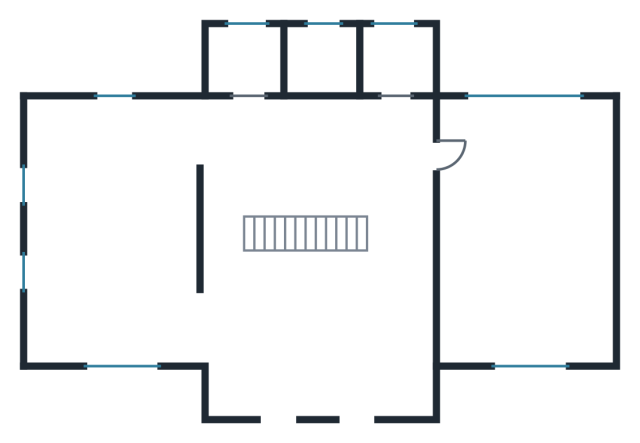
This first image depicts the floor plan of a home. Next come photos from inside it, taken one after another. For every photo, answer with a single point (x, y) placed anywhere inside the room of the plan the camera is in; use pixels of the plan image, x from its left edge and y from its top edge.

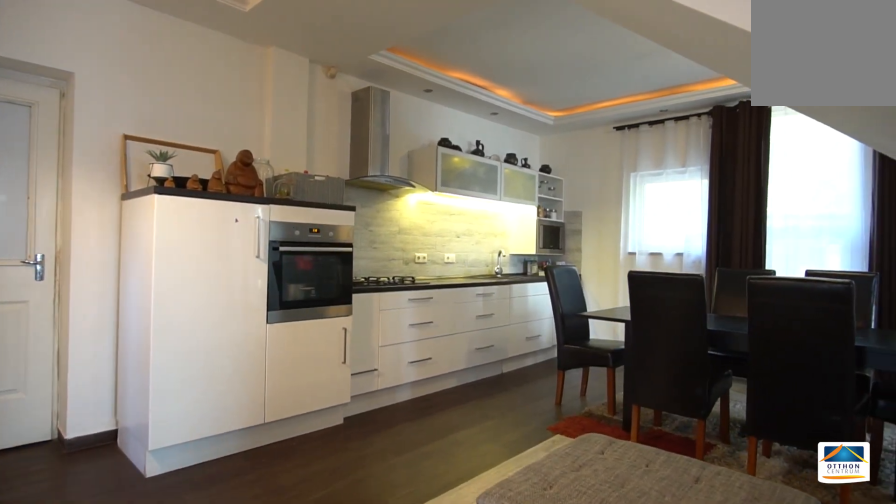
(334, 233)
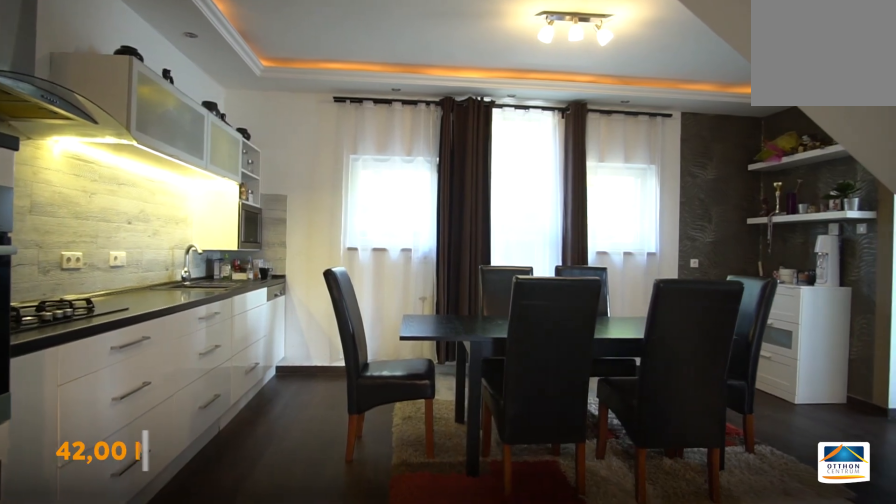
(316, 233)
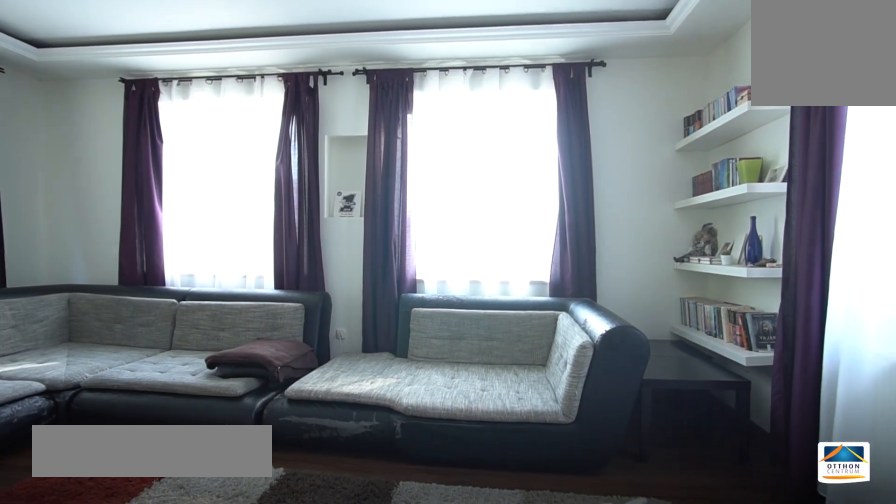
(131, 227)
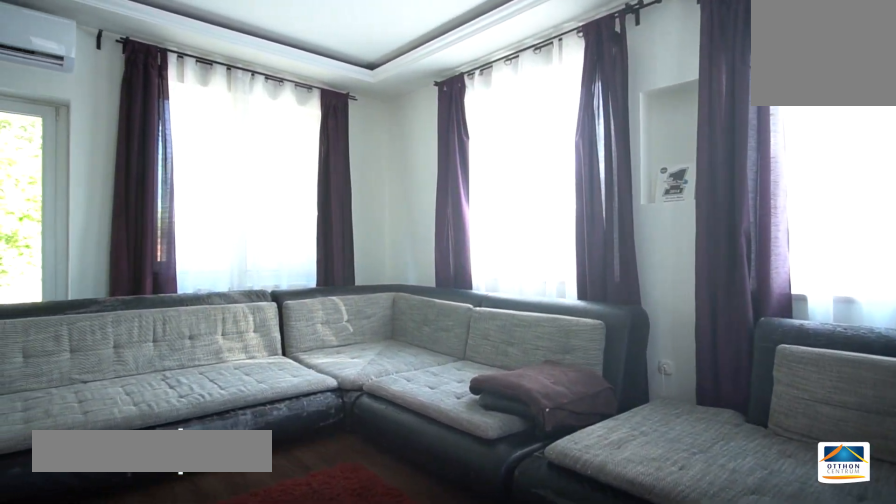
(131, 227)
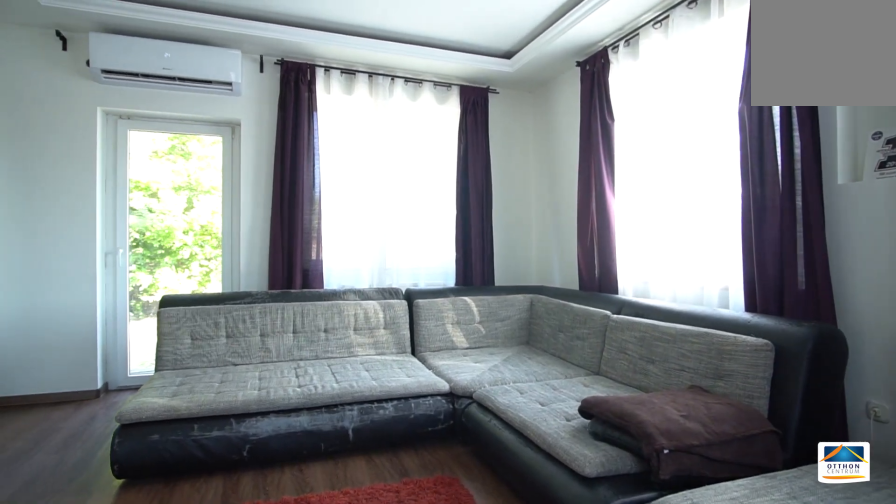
(131, 227)
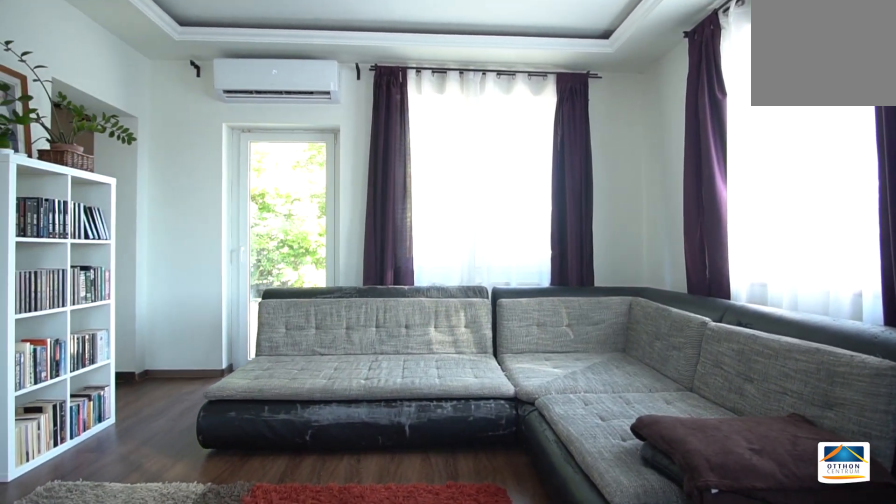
(131, 227)
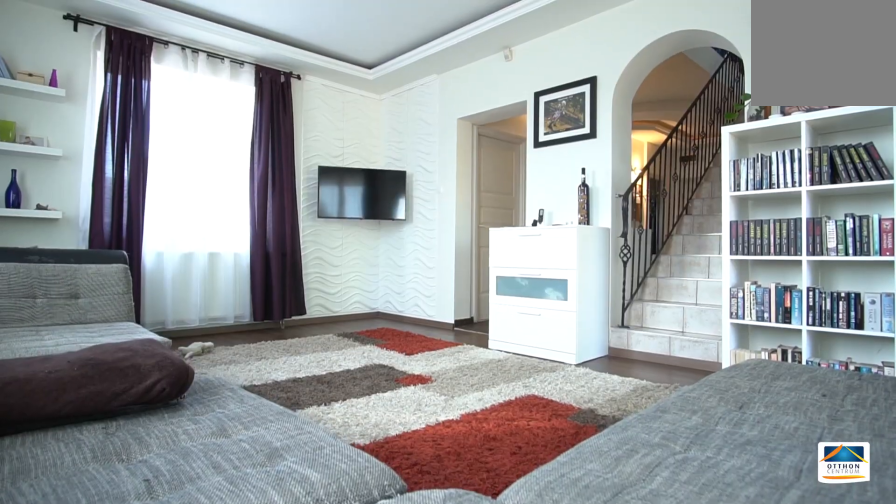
(131, 227)
